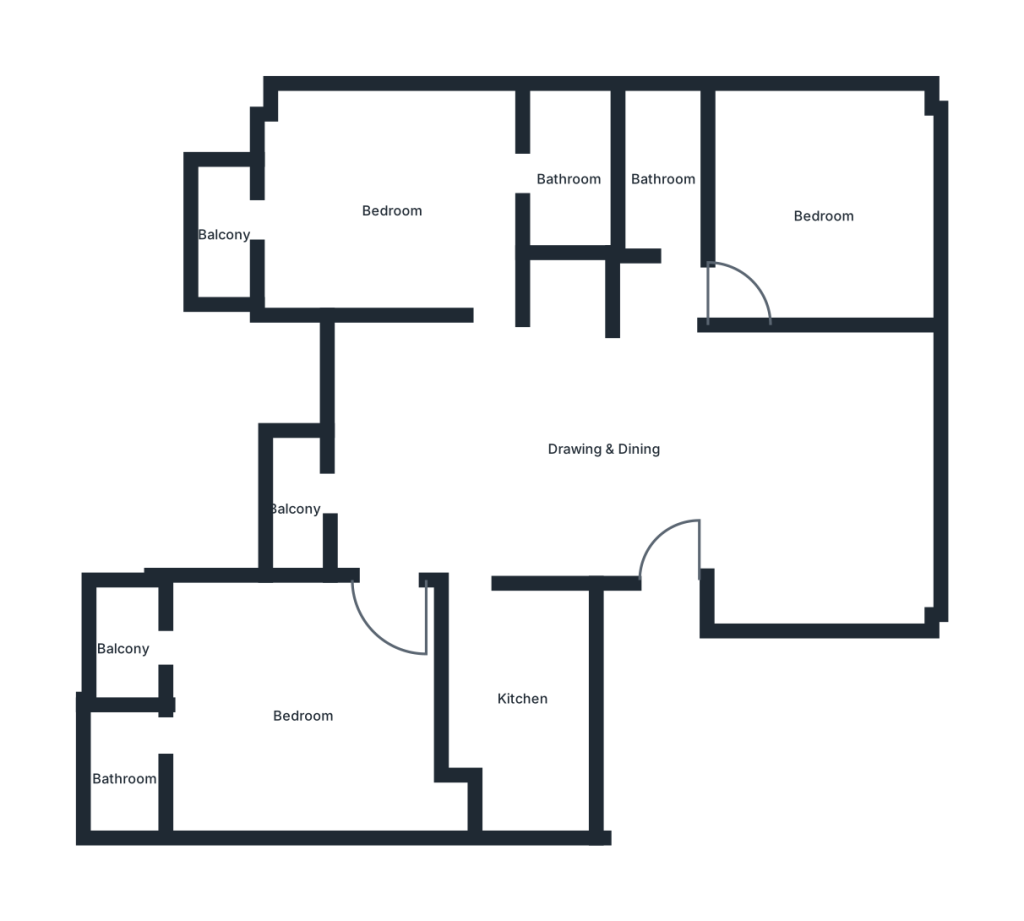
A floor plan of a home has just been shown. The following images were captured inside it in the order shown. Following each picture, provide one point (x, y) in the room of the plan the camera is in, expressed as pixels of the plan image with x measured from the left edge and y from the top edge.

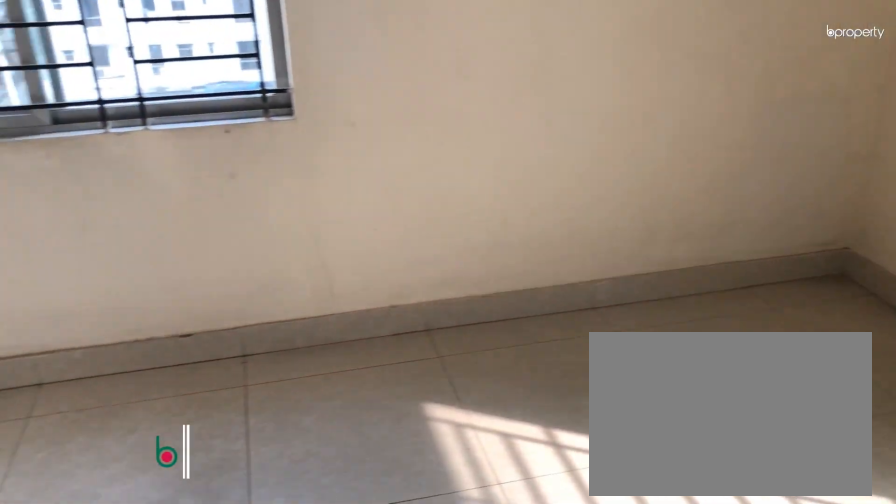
(826, 215)
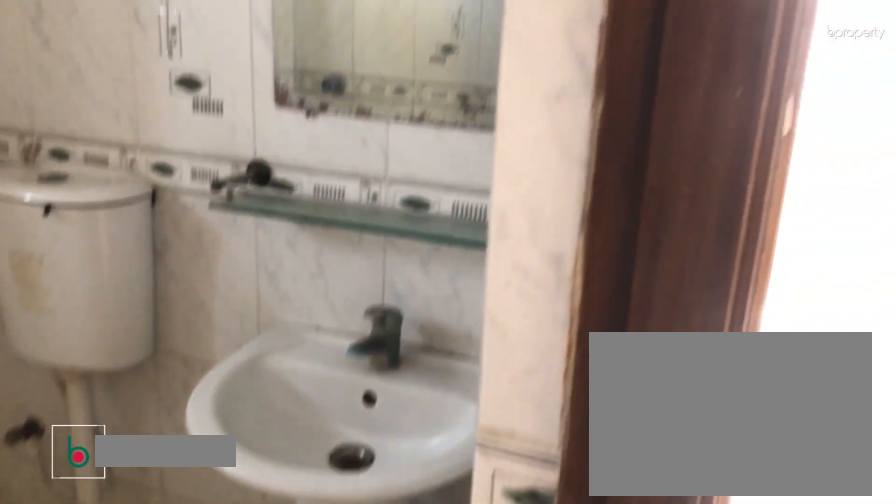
(665, 178)
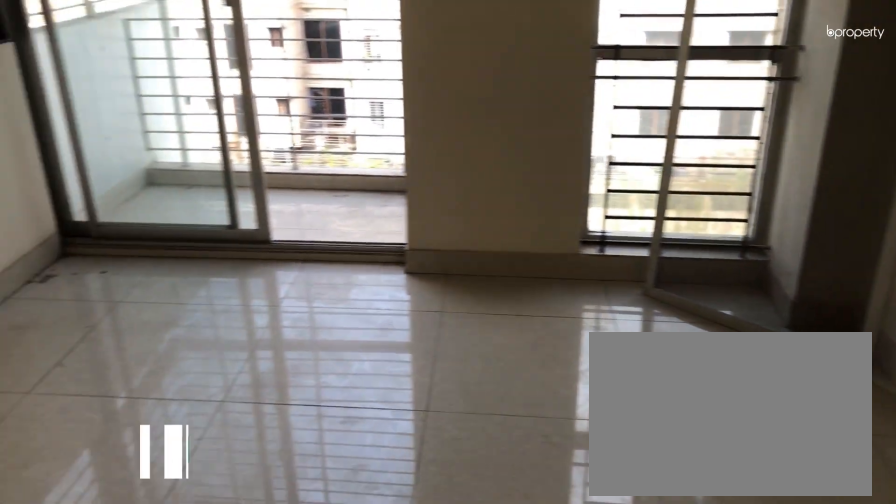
(394, 210)
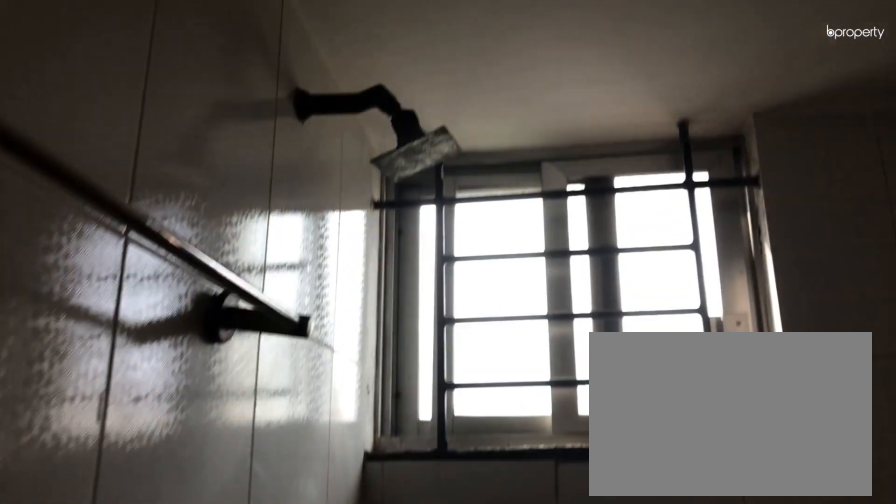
(124, 778)
